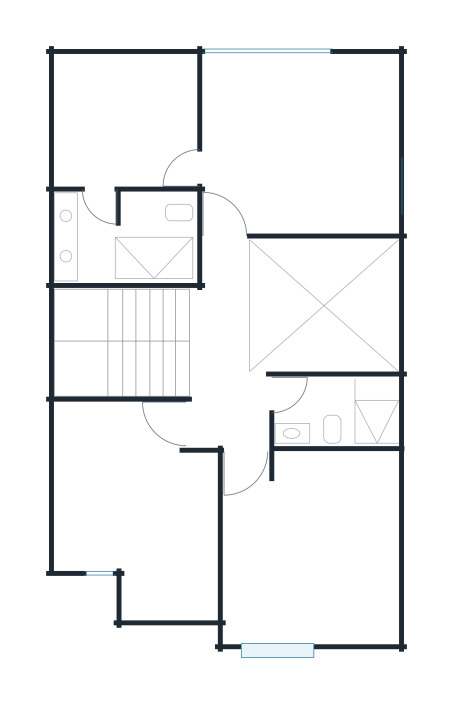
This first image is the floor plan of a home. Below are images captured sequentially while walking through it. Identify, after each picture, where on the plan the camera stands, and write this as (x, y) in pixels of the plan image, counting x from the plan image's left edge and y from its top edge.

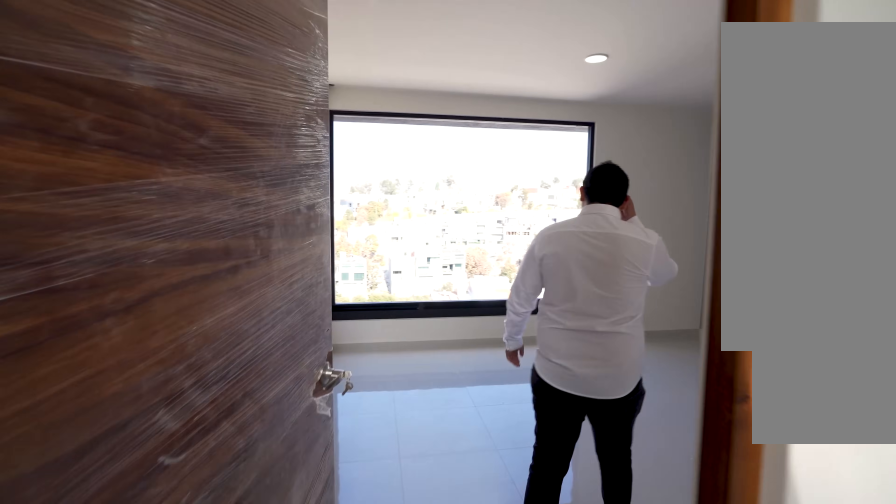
(279, 170)
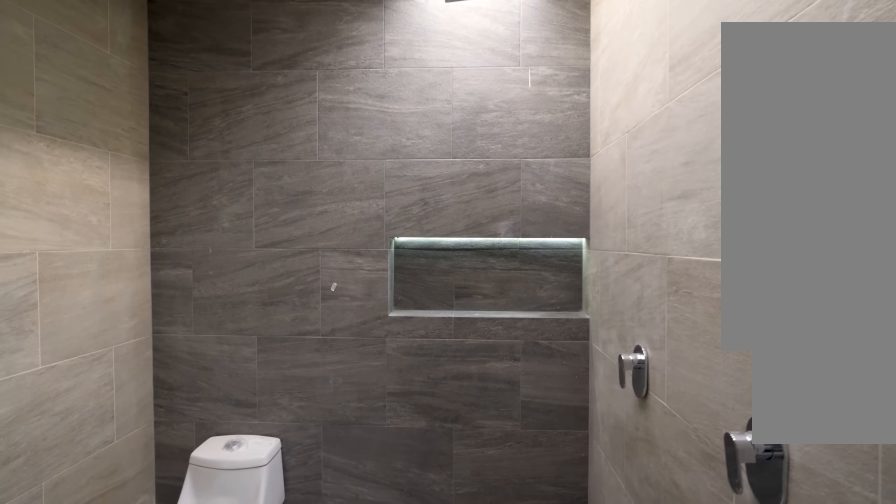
(100, 170)
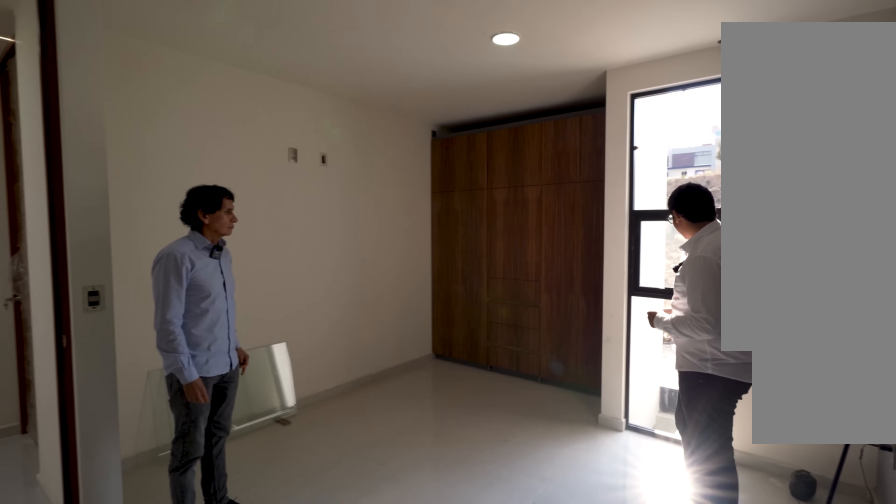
(82, 422)
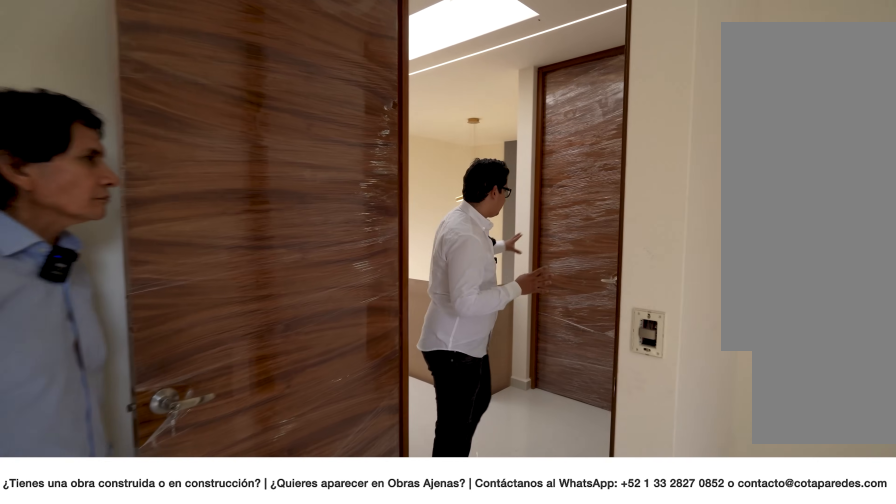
(167, 448)
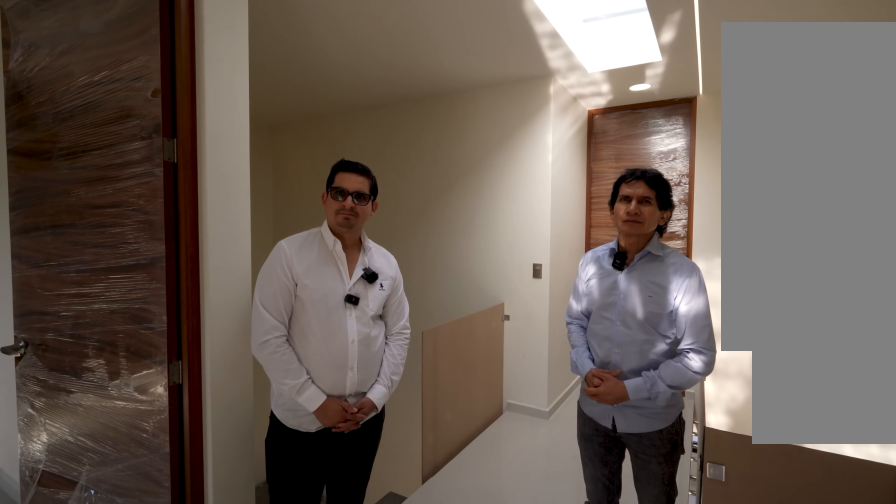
(245, 464)
